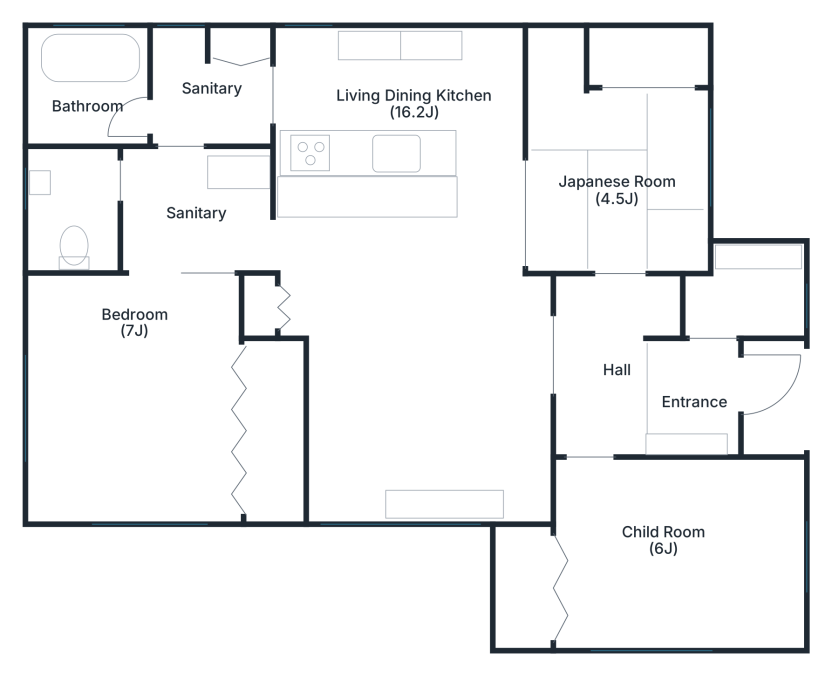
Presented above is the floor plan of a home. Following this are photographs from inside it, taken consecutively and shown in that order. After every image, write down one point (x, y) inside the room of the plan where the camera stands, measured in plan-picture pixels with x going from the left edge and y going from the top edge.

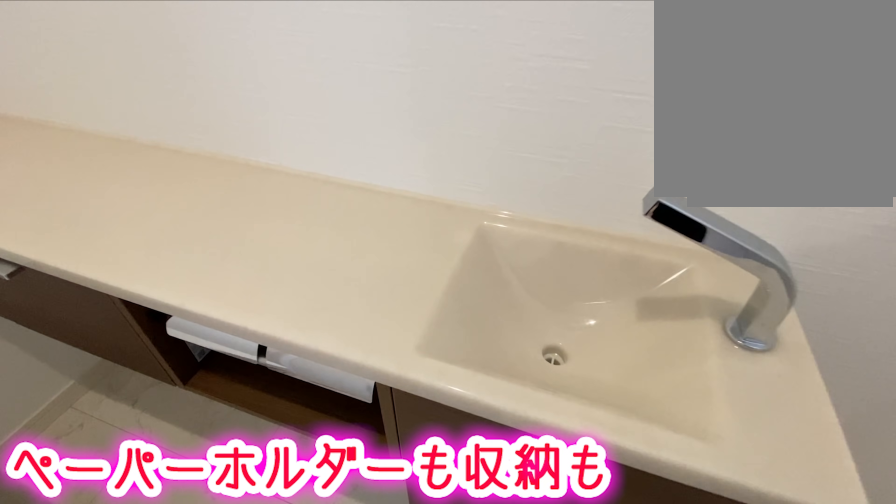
(78, 212)
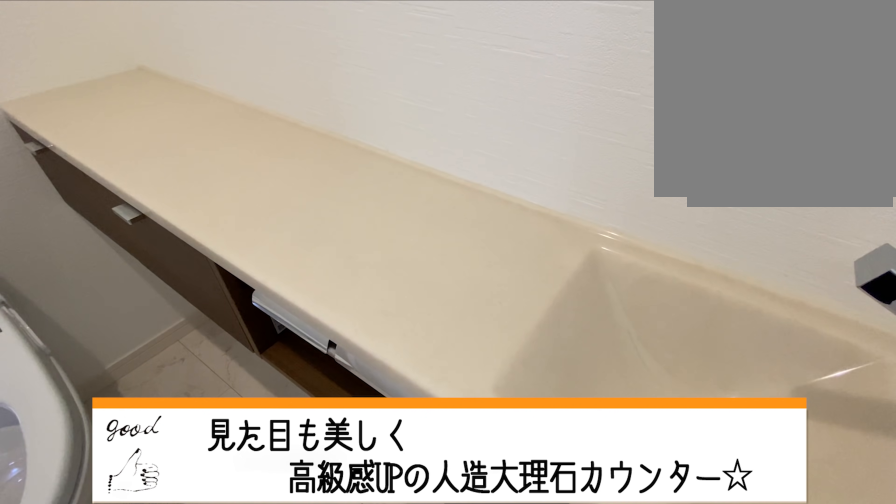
(78, 212)
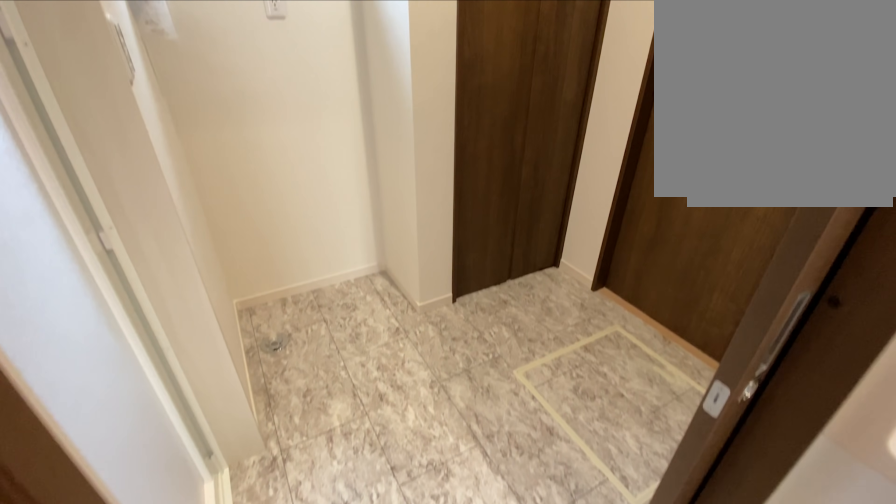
(207, 102)
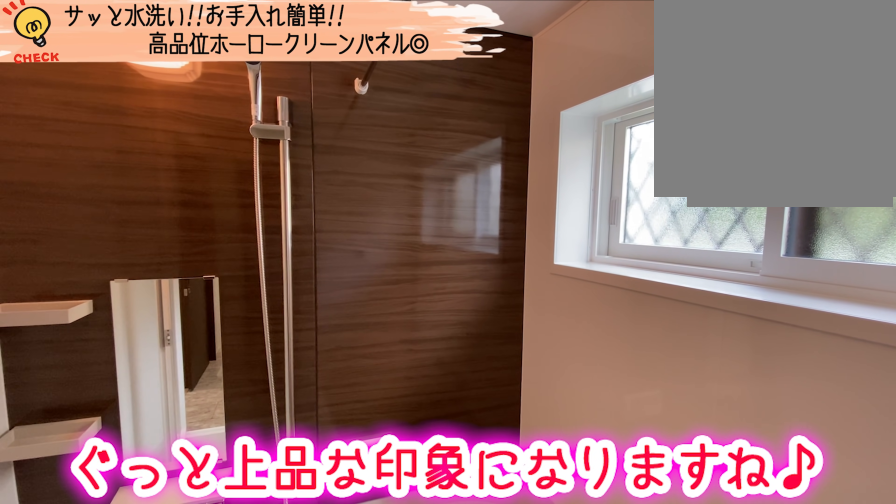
(90, 97)
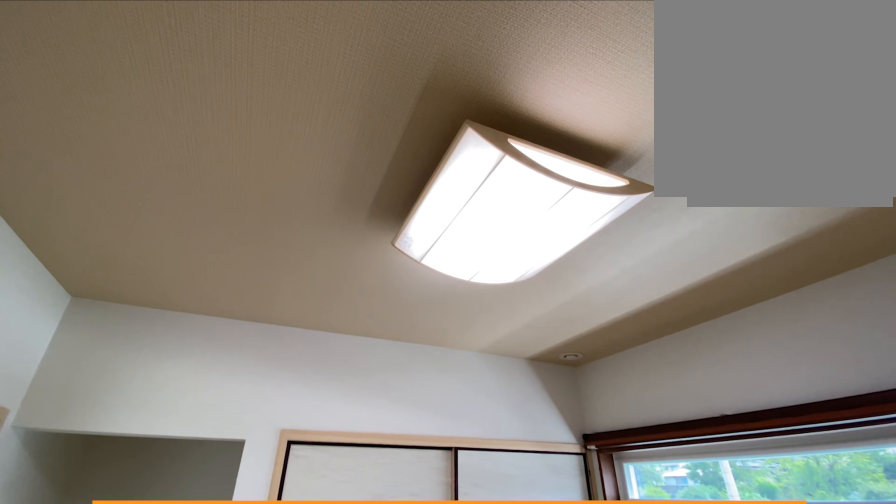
(616, 138)
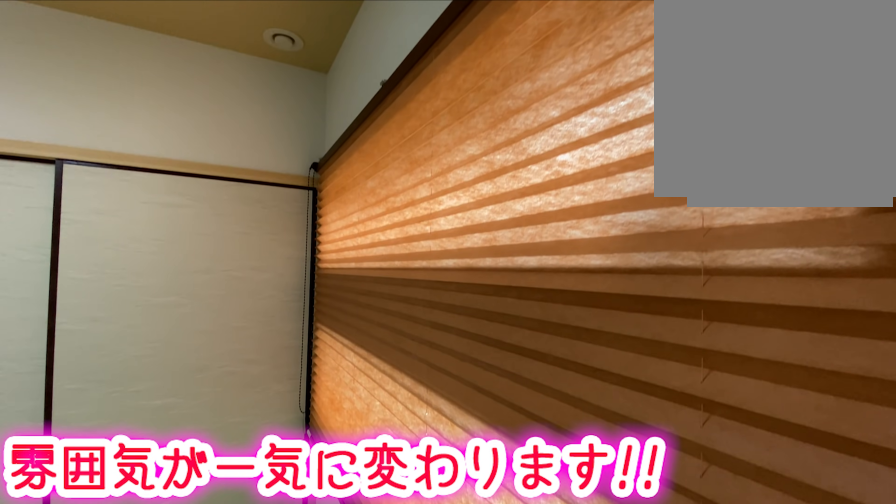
(616, 138)
